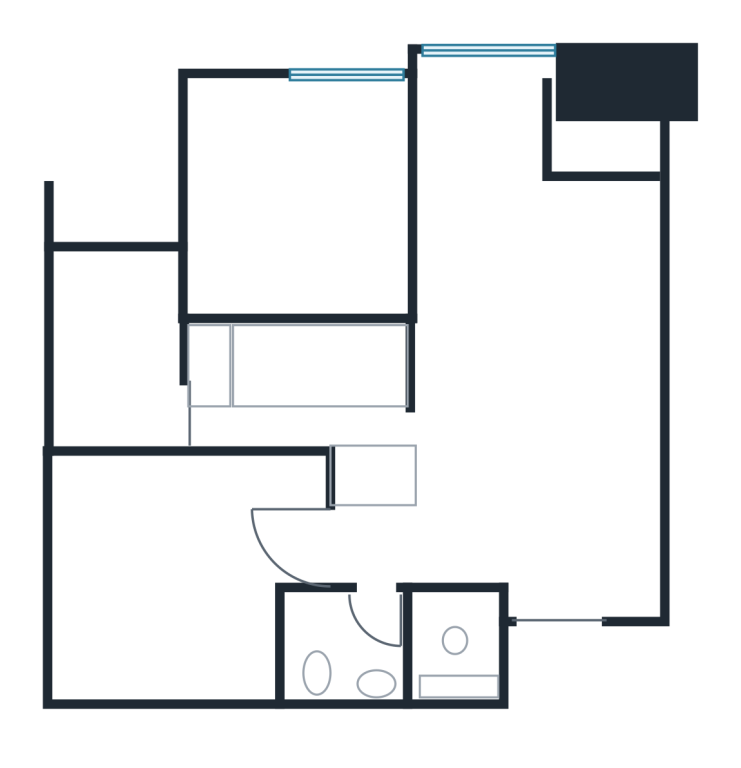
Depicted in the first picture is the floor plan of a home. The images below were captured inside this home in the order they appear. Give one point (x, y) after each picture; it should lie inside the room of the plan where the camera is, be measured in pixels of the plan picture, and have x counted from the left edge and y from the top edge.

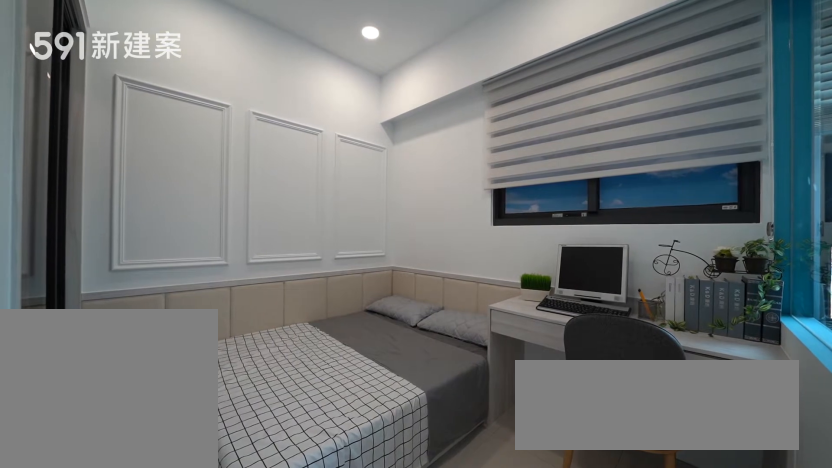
(296, 194)
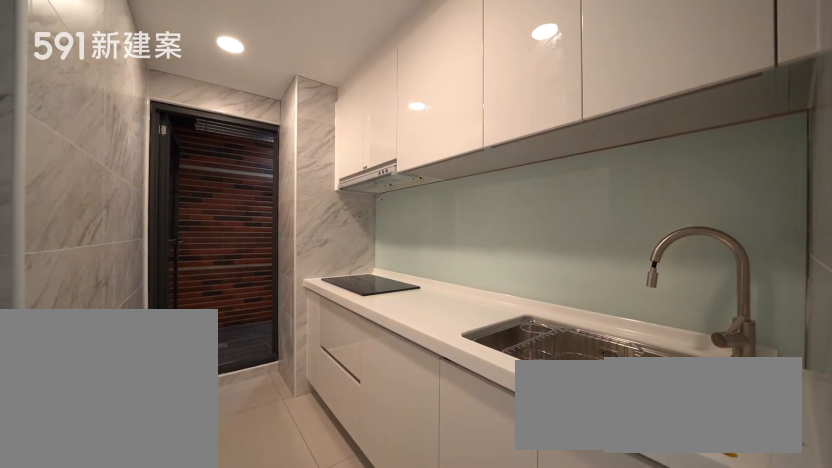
(304, 392)
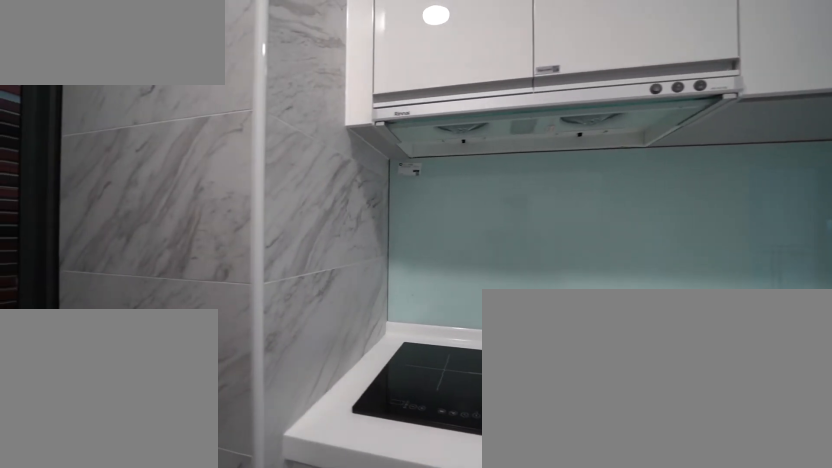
(304, 392)
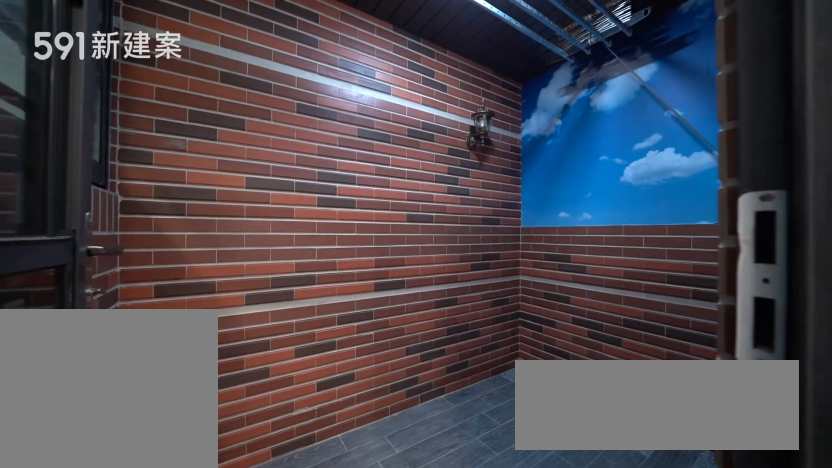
(113, 340)
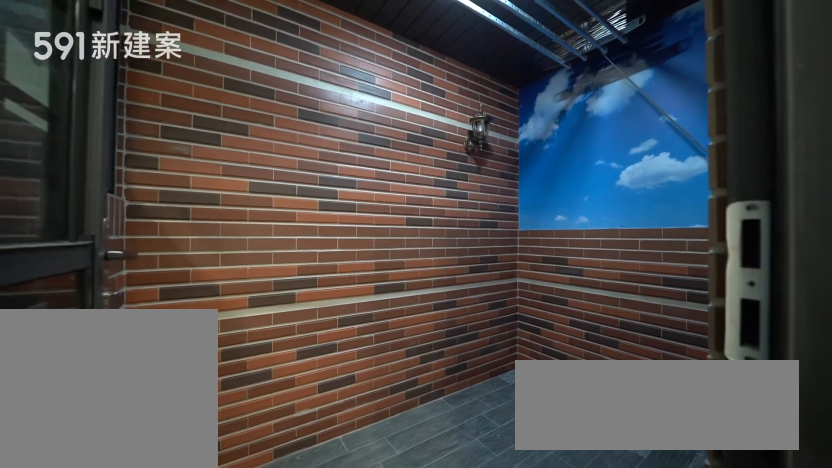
(113, 340)
